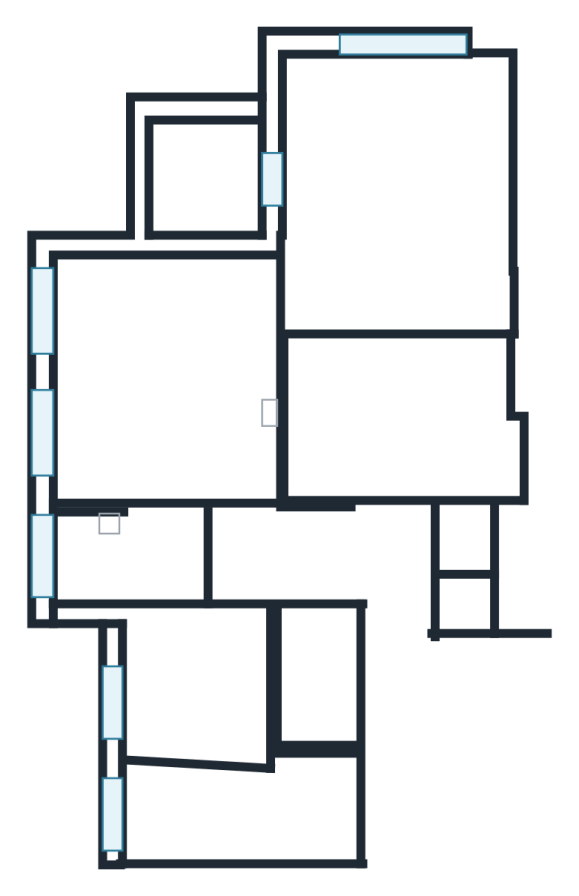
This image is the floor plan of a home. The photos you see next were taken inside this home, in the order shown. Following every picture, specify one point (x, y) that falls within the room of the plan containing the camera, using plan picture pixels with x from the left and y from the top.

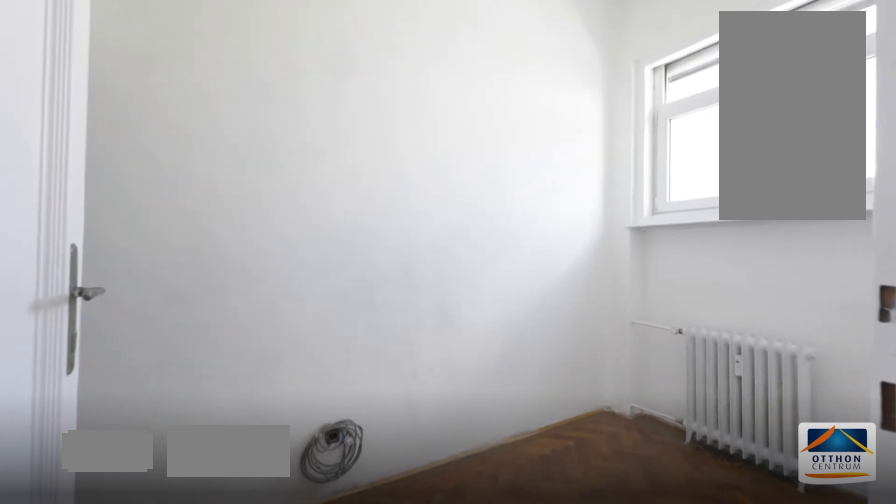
(221, 808)
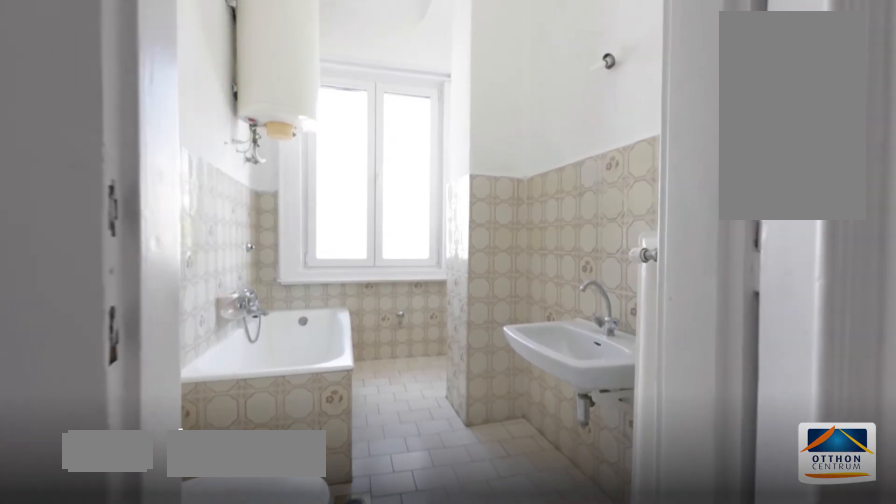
(133, 560)
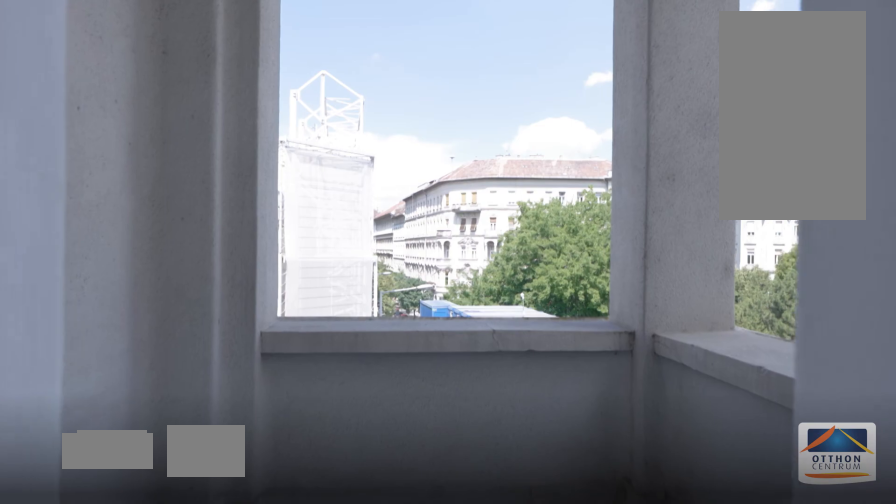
(211, 176)
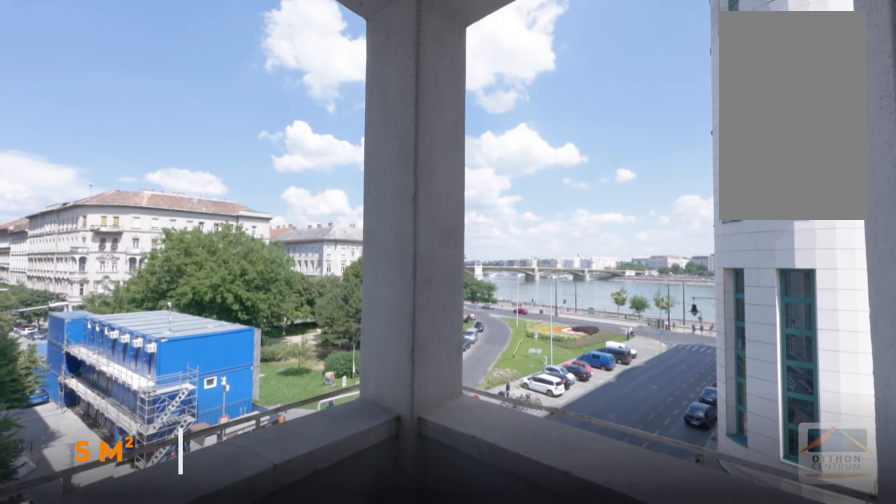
(211, 176)
